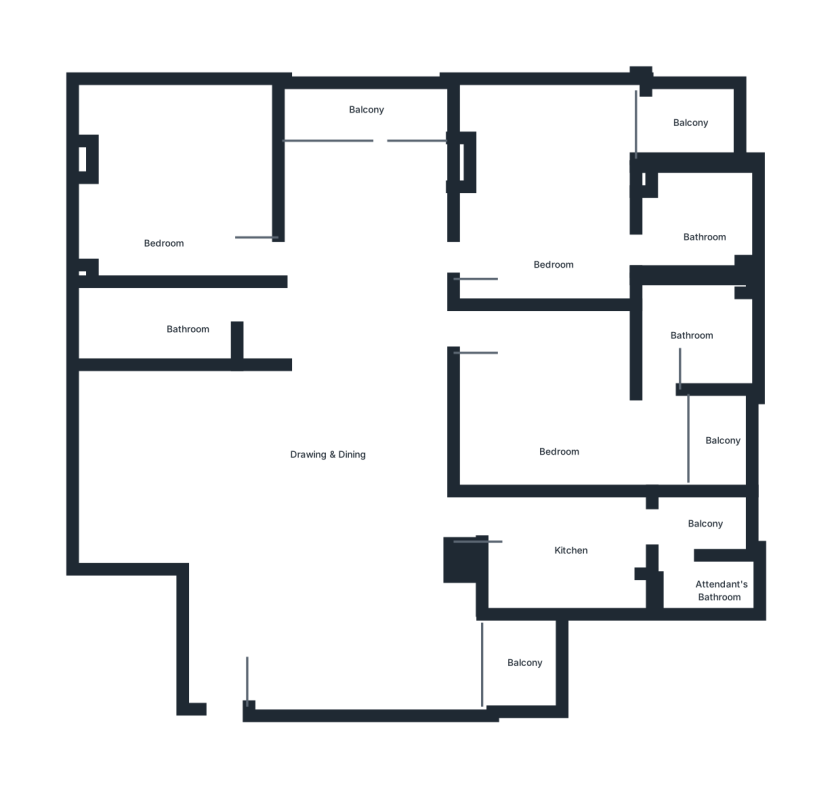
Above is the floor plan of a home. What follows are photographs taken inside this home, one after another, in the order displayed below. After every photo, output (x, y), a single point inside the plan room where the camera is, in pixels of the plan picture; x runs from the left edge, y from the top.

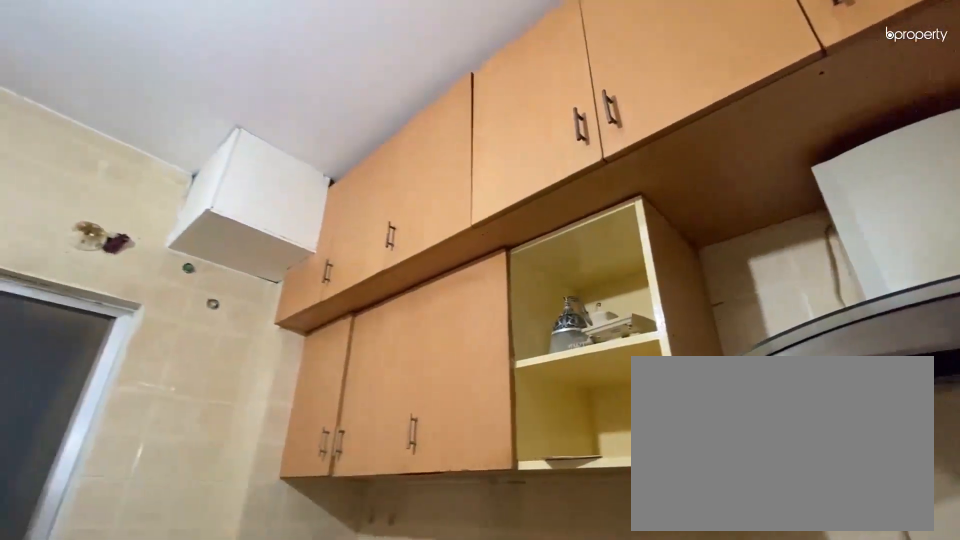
(584, 563)
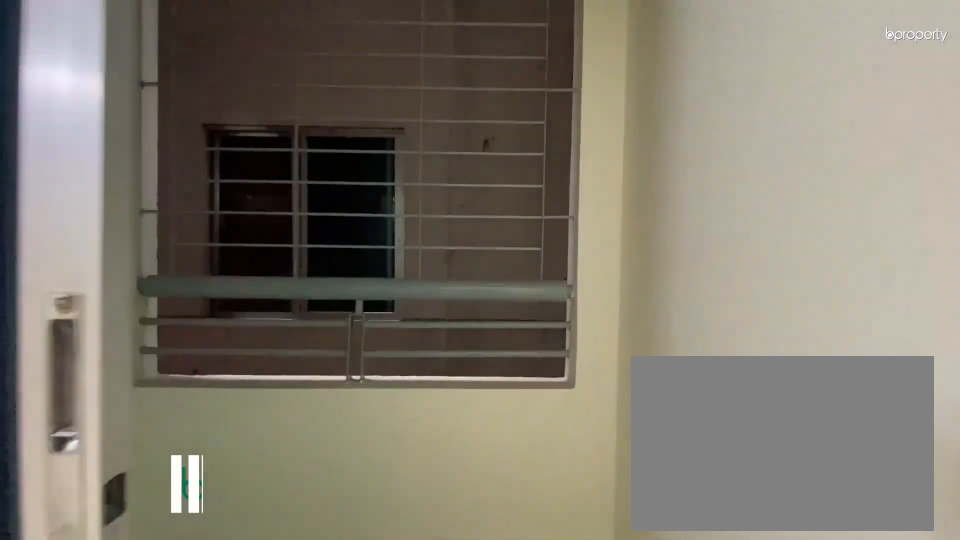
(732, 442)
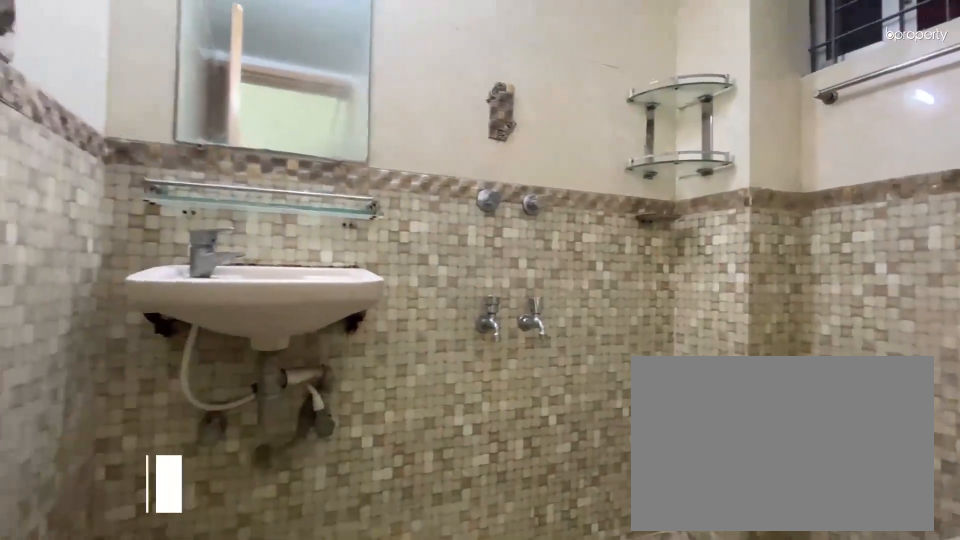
(693, 334)
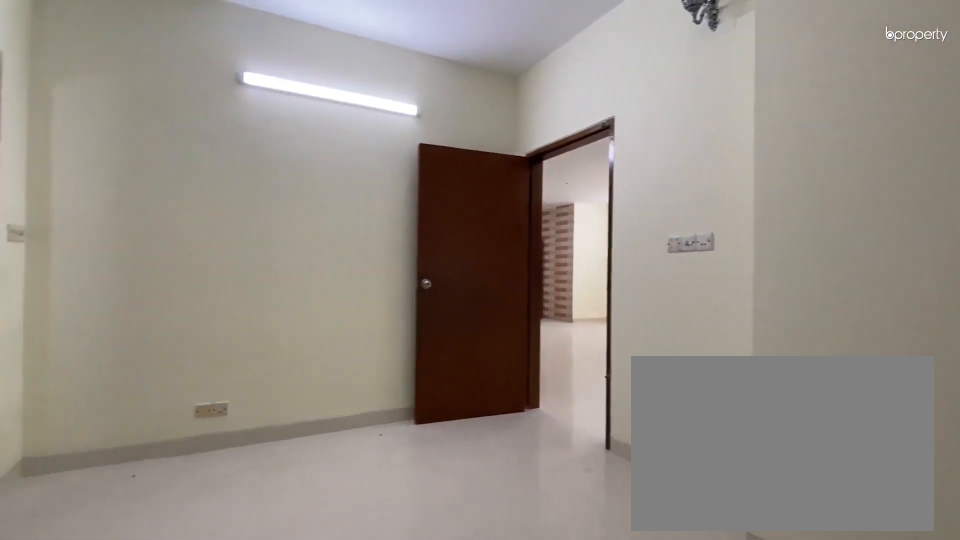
(554, 220)
